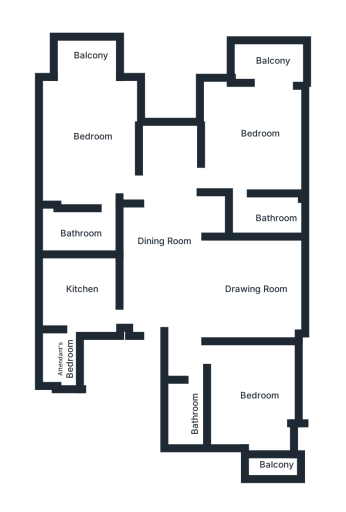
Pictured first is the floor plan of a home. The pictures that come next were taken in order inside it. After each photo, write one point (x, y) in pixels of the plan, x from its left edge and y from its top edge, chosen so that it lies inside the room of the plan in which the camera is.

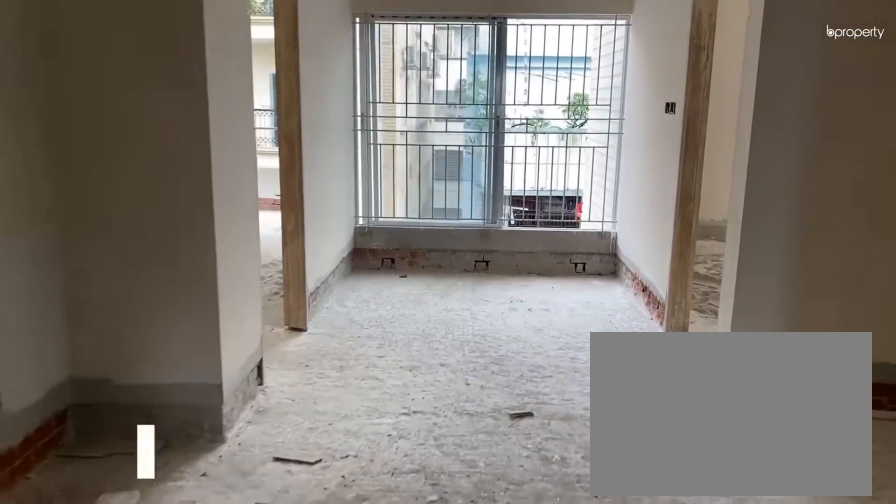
(174, 257)
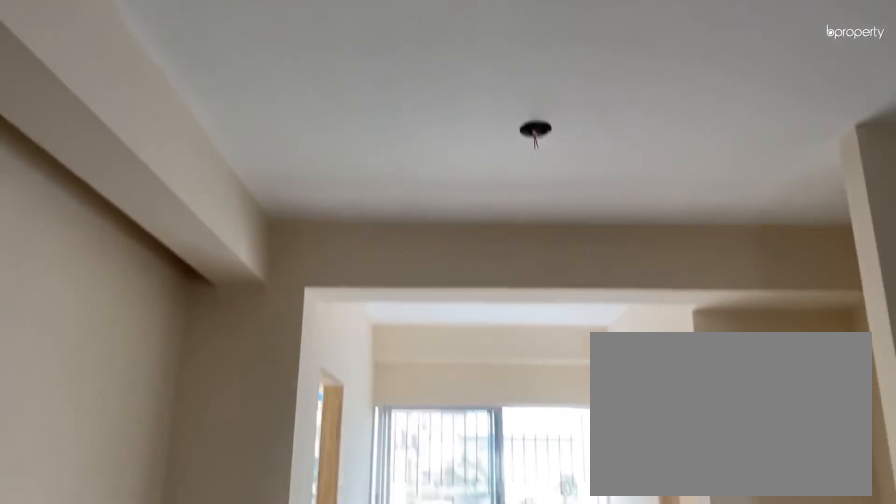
(174, 257)
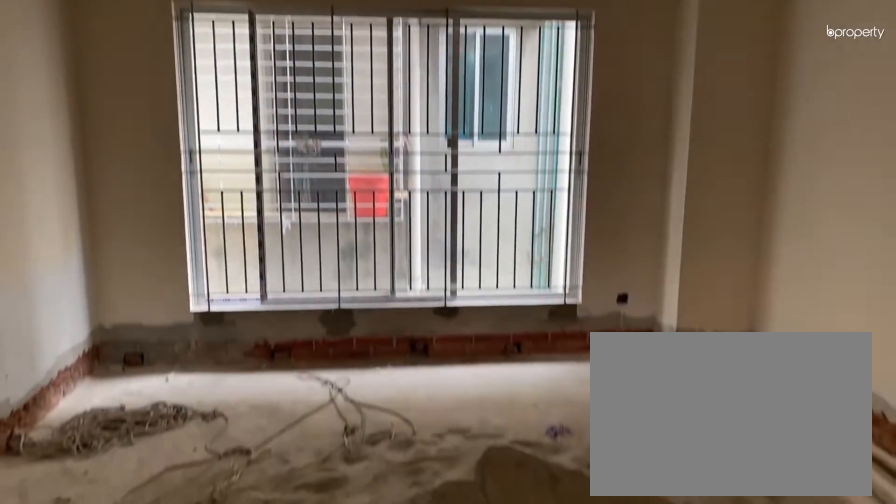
(246, 289)
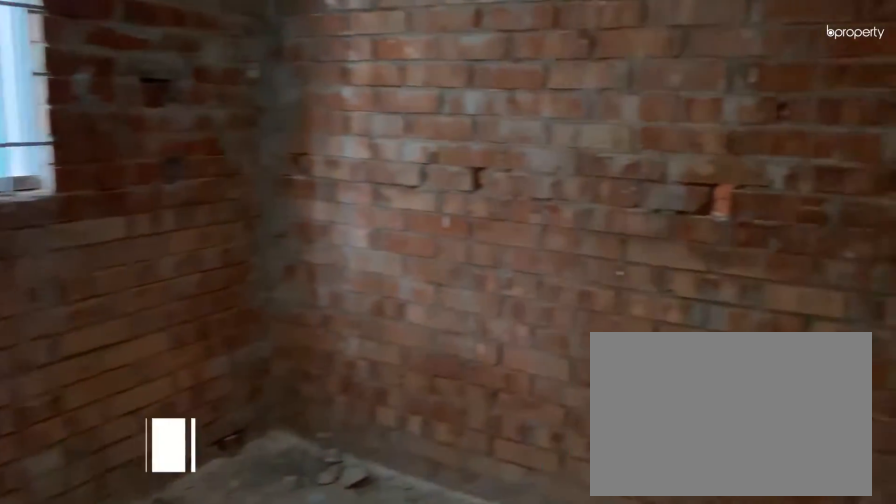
(78, 288)
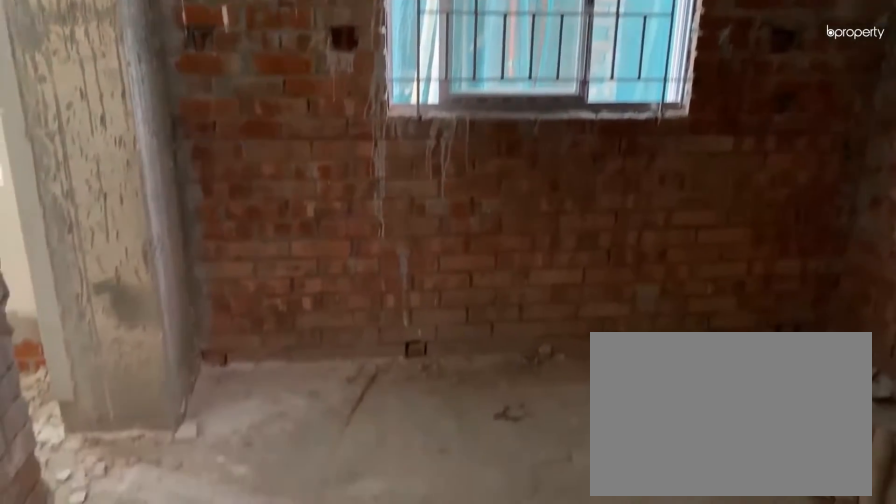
(78, 288)
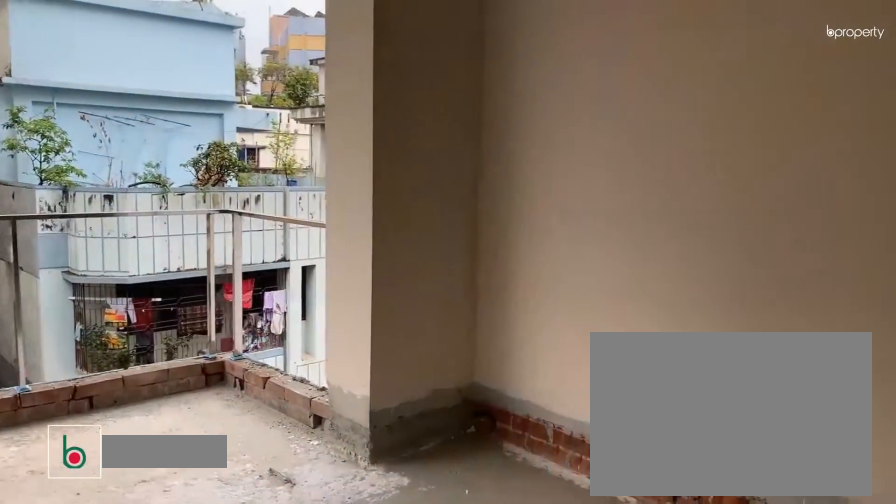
(89, 122)
